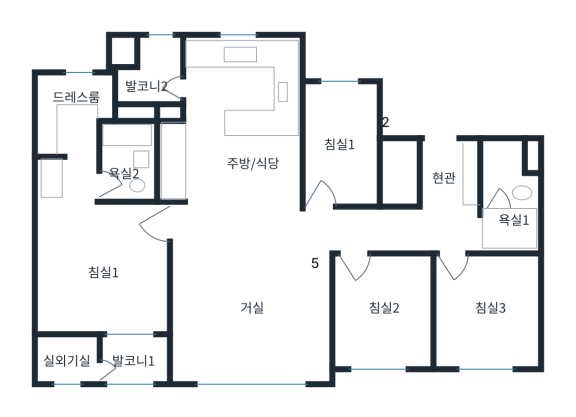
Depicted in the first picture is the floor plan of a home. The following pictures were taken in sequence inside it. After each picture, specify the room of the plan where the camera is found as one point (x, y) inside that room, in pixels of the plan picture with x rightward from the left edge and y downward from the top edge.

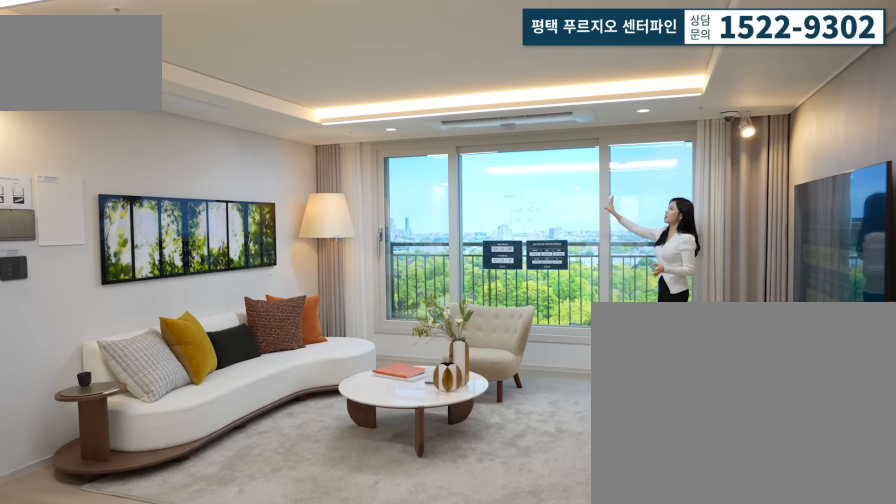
(247, 321)
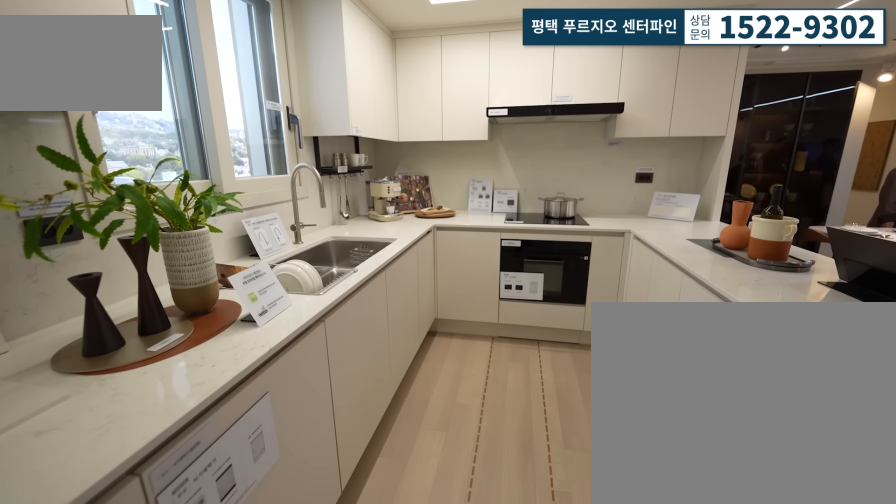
(246, 139)
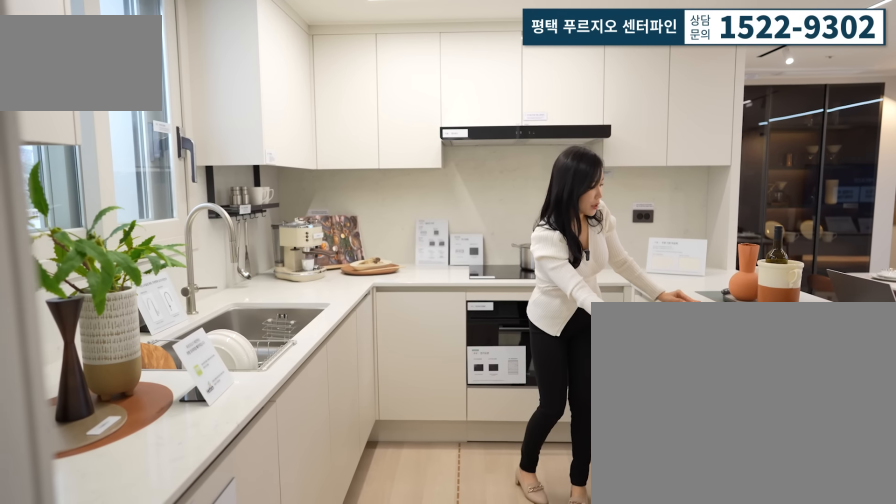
(246, 139)
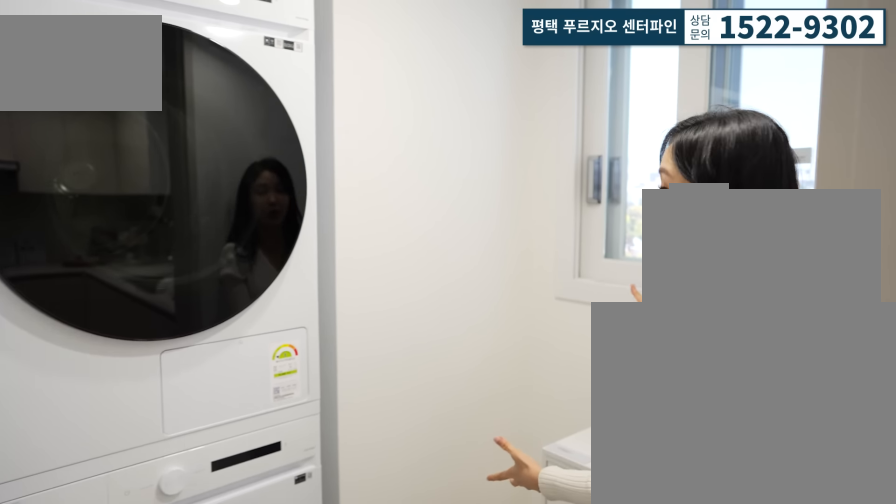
(143, 70)
